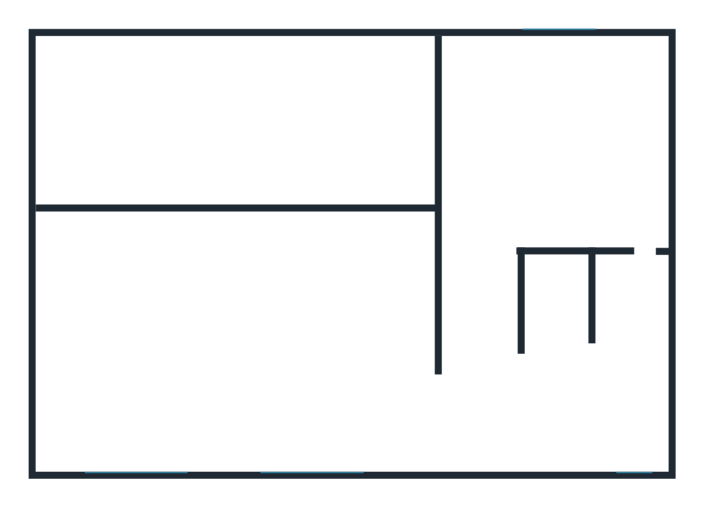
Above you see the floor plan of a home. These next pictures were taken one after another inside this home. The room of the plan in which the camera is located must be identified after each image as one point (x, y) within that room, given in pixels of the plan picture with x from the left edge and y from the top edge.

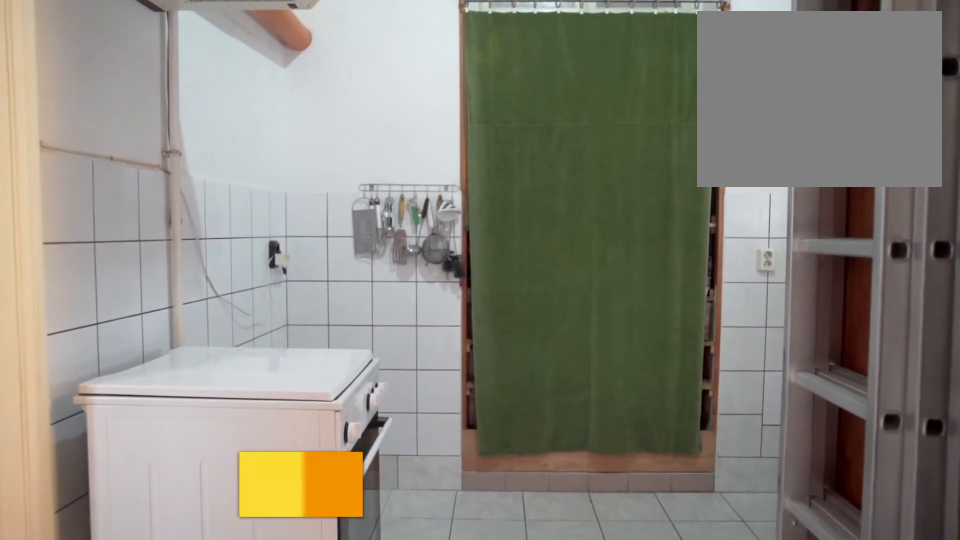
(495, 279)
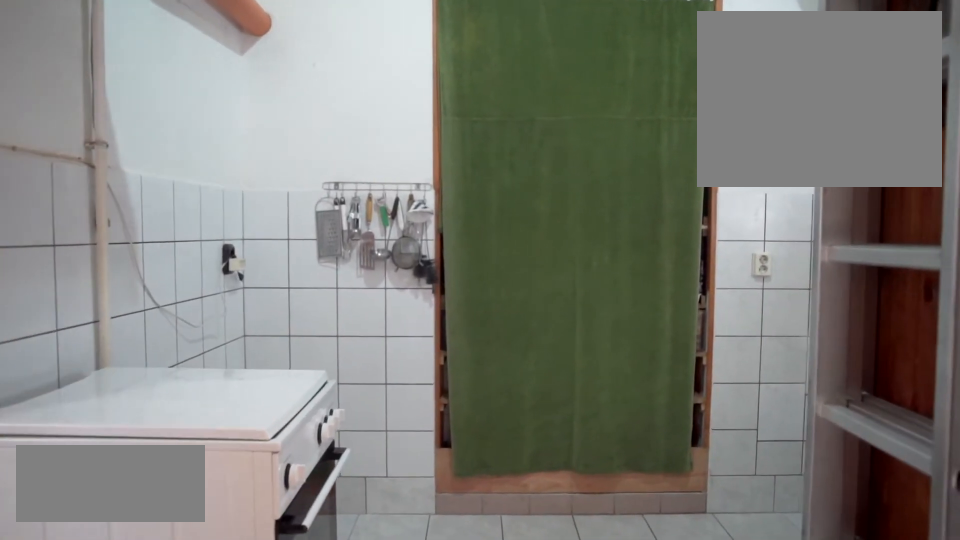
(497, 260)
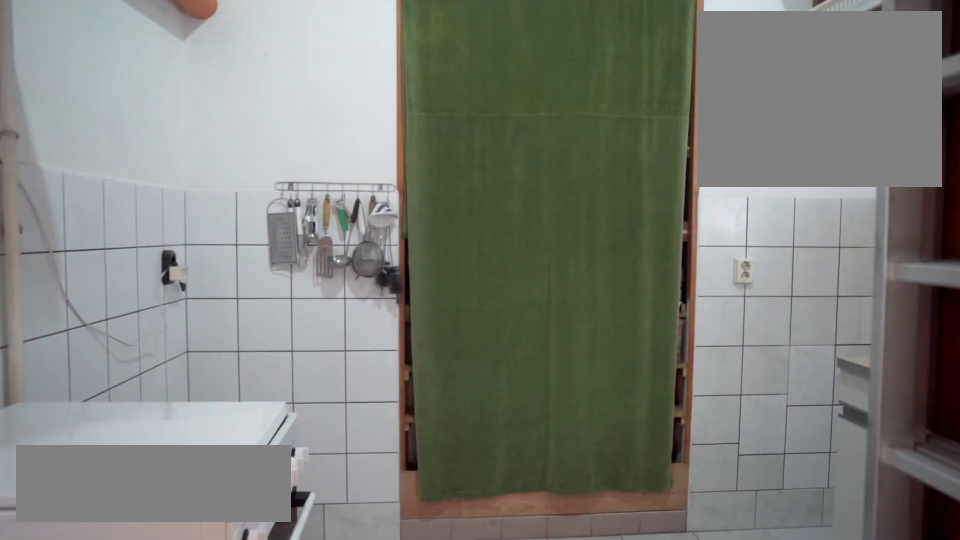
(499, 241)
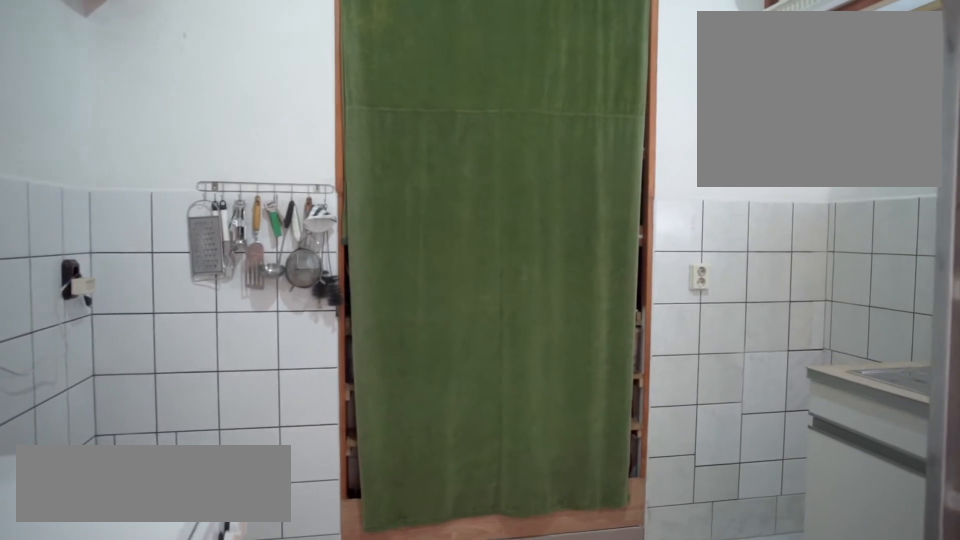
(501, 225)
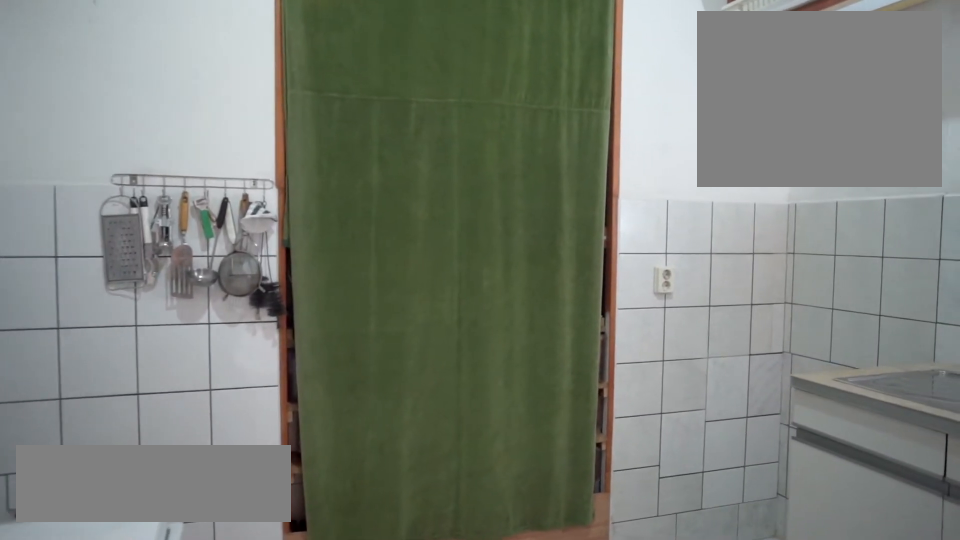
(503, 209)
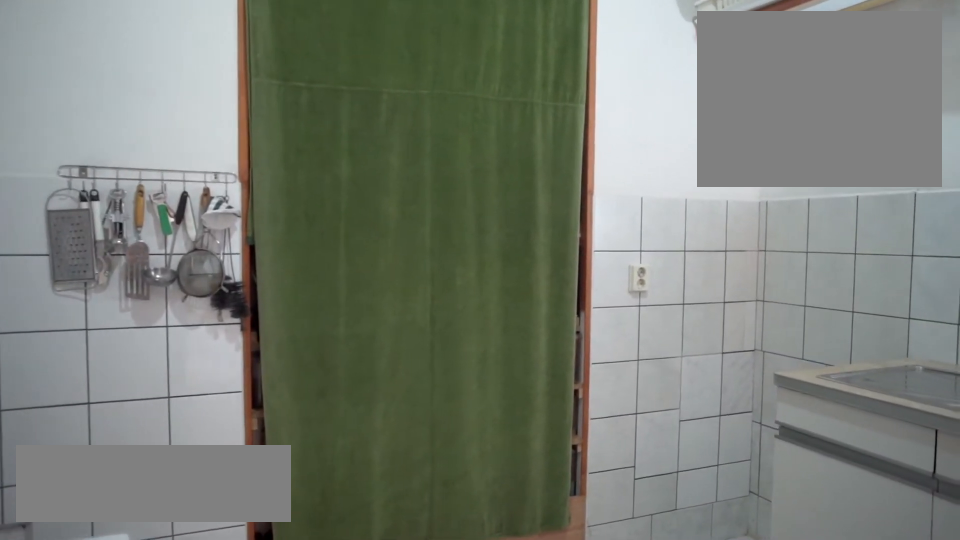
(503, 204)
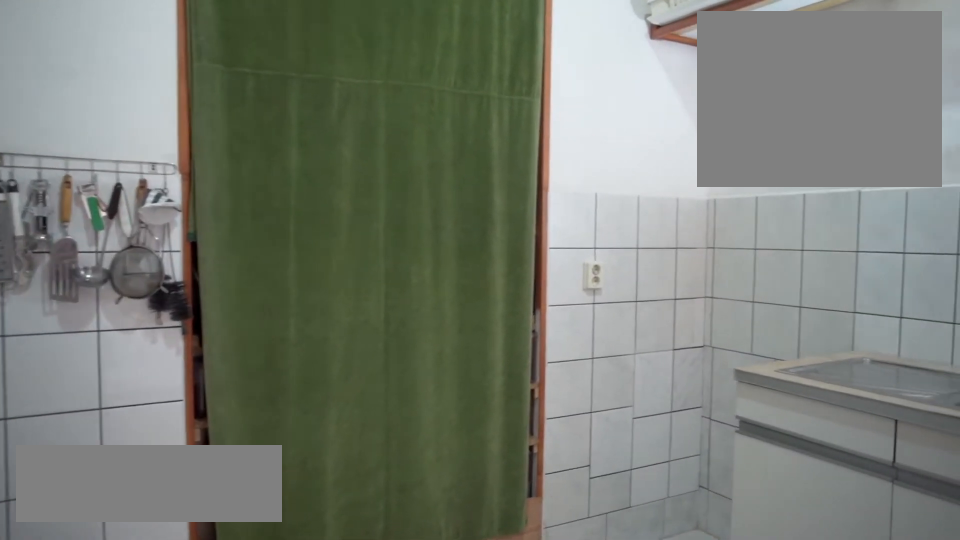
(504, 198)
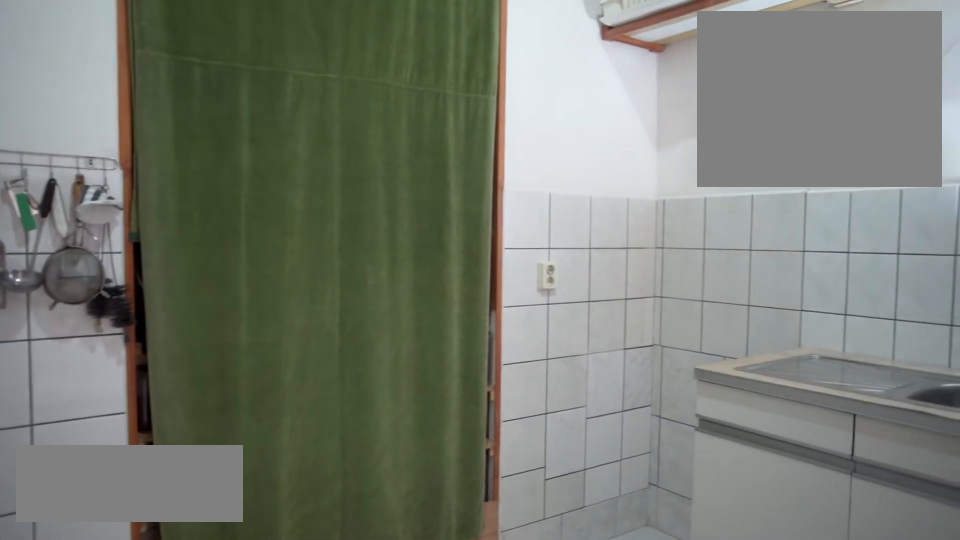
(505, 192)
